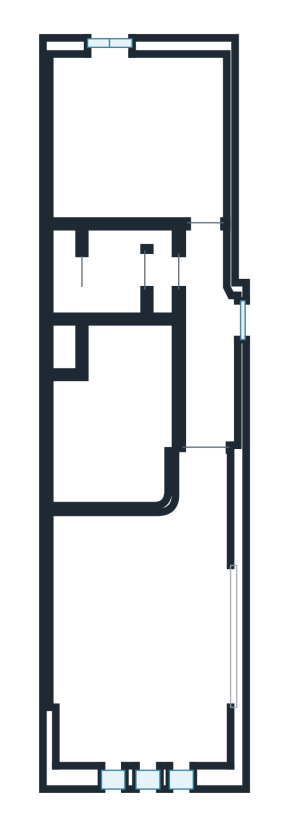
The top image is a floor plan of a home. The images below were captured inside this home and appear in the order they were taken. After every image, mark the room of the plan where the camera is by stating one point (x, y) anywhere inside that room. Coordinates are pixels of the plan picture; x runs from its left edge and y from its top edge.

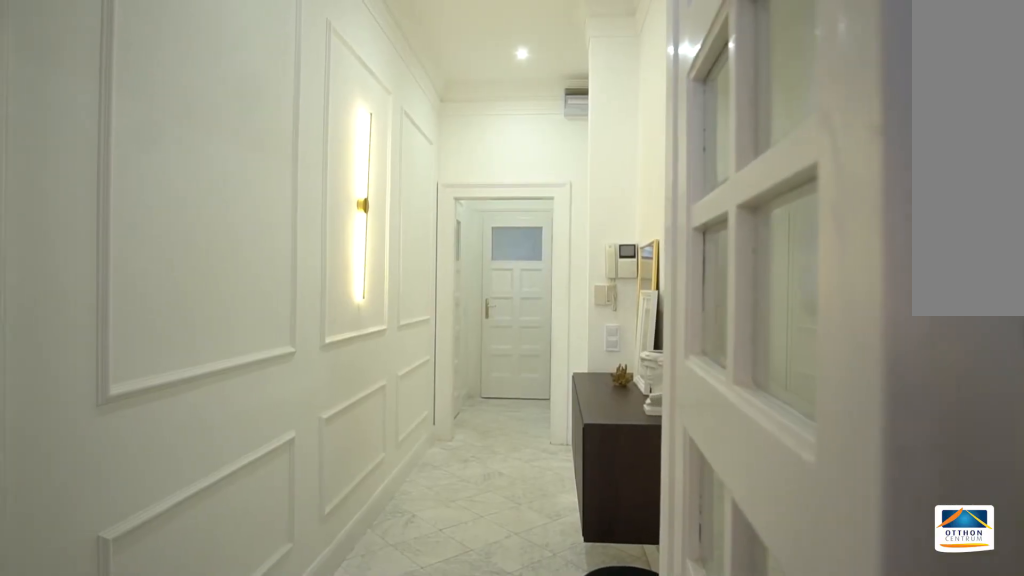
(210, 350)
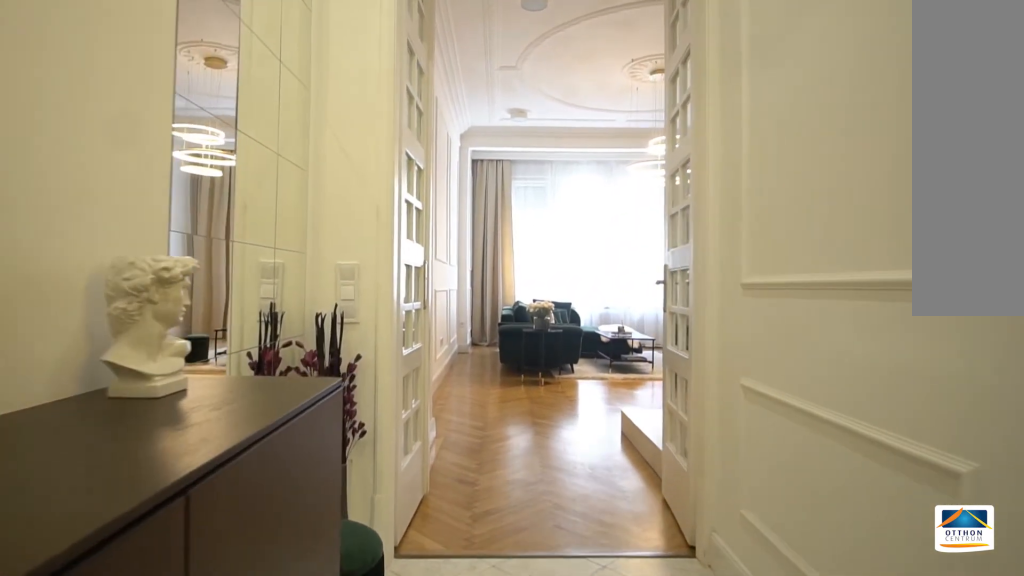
(211, 350)
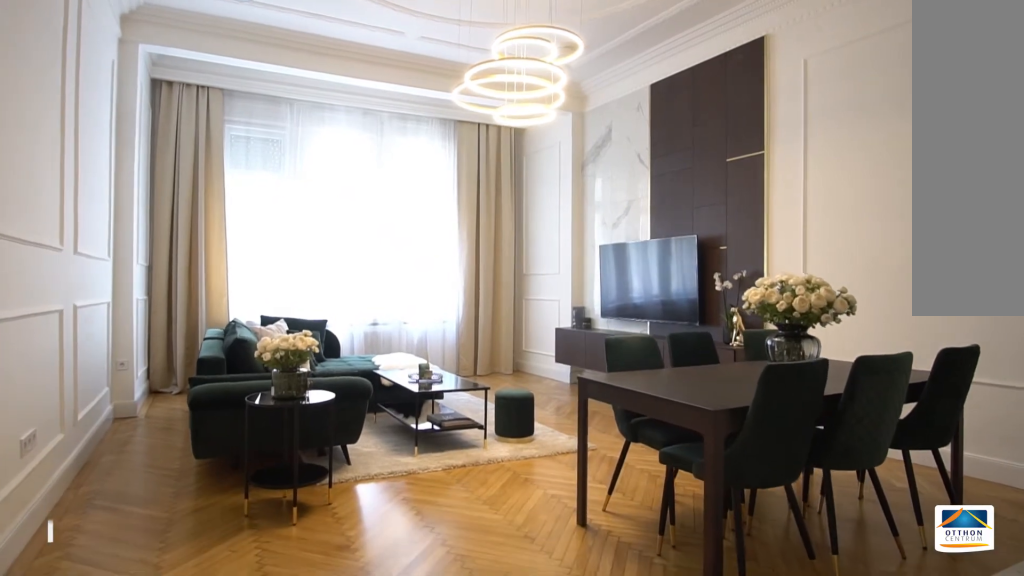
(139, 635)
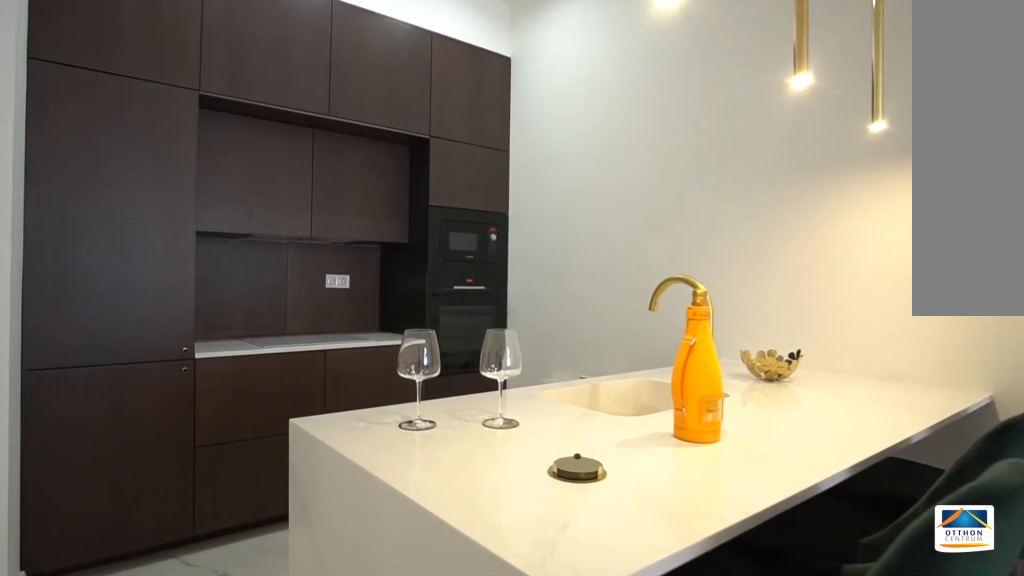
(120, 420)
